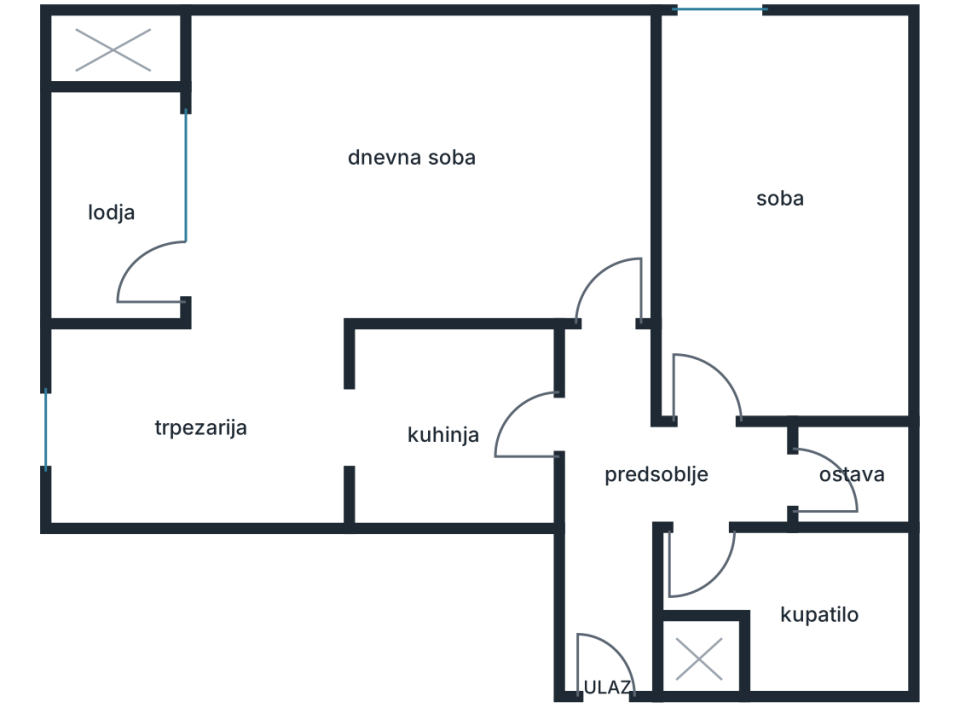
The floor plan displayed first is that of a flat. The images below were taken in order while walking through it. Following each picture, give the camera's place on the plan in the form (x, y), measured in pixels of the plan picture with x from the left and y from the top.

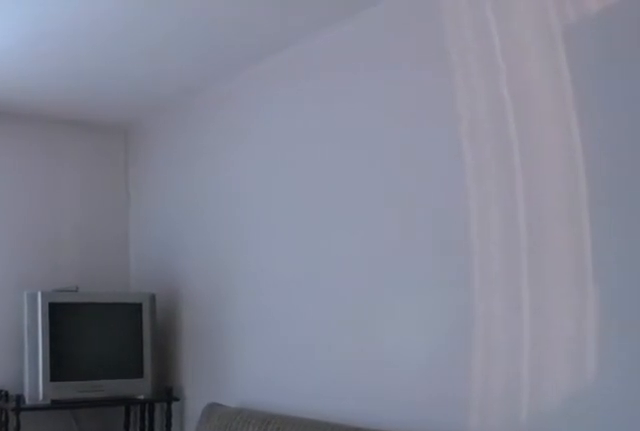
(724, 410)
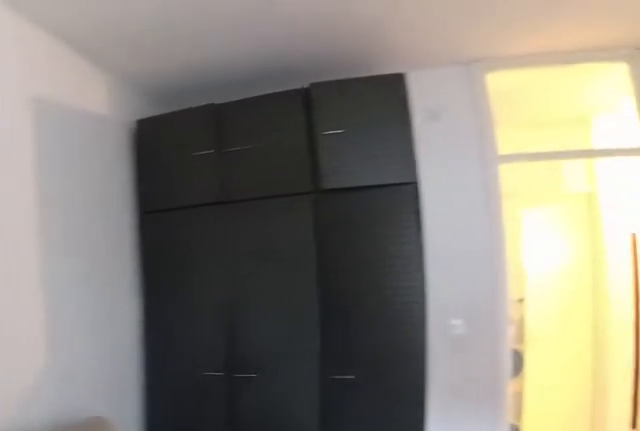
(701, 58)
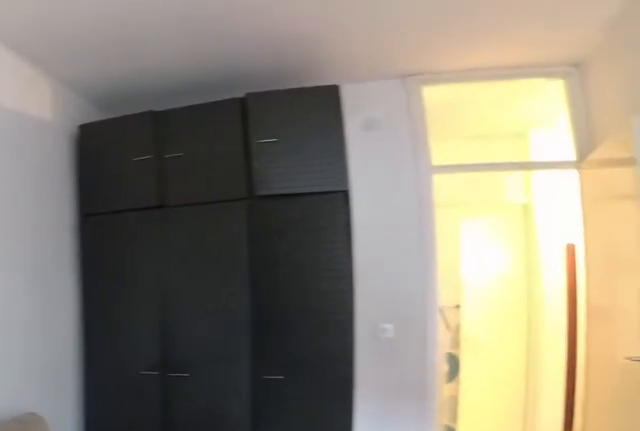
(703, 55)
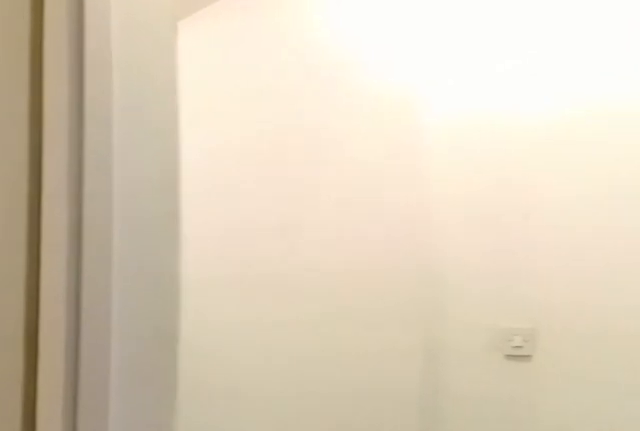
(727, 426)
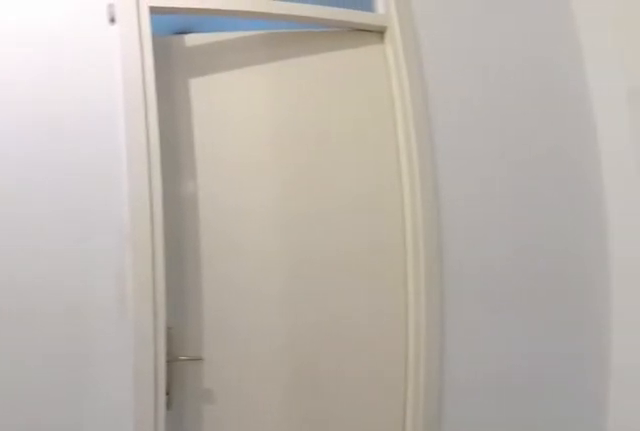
(748, 483)
